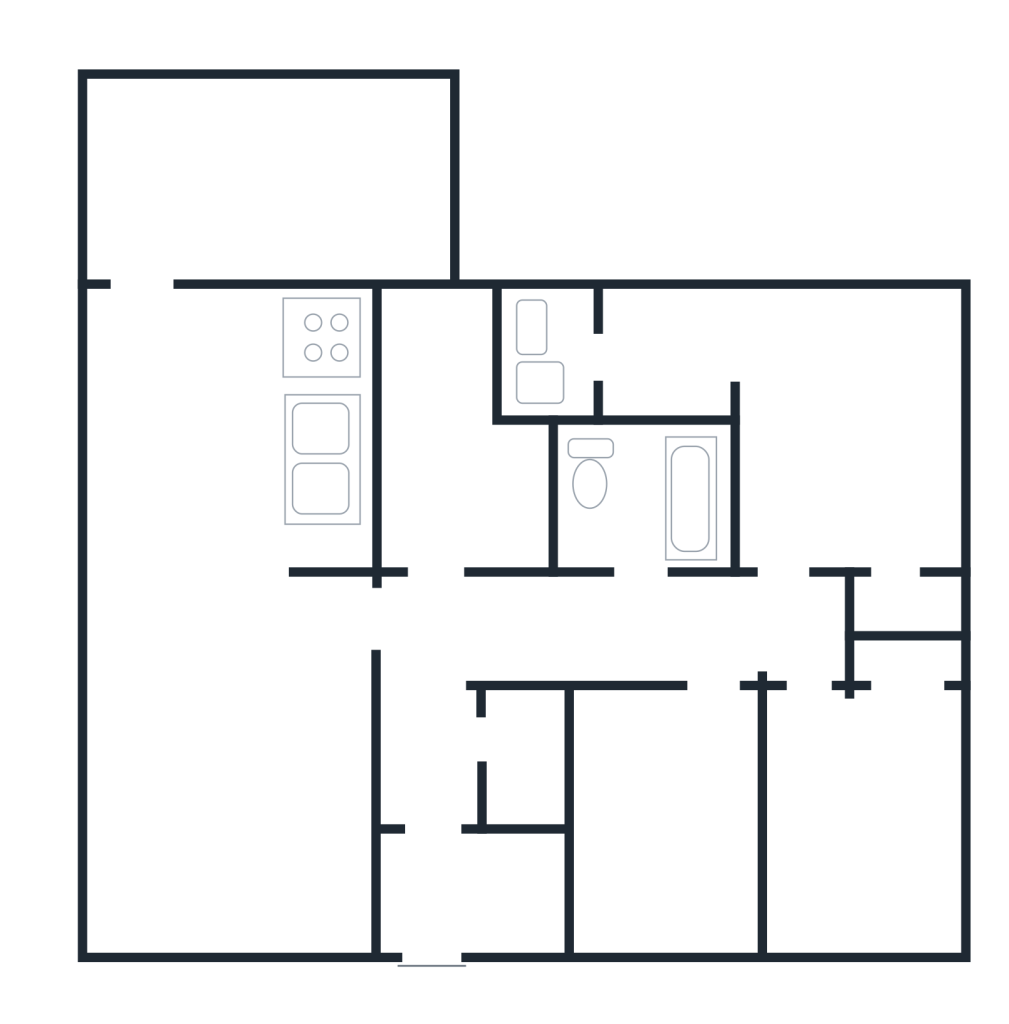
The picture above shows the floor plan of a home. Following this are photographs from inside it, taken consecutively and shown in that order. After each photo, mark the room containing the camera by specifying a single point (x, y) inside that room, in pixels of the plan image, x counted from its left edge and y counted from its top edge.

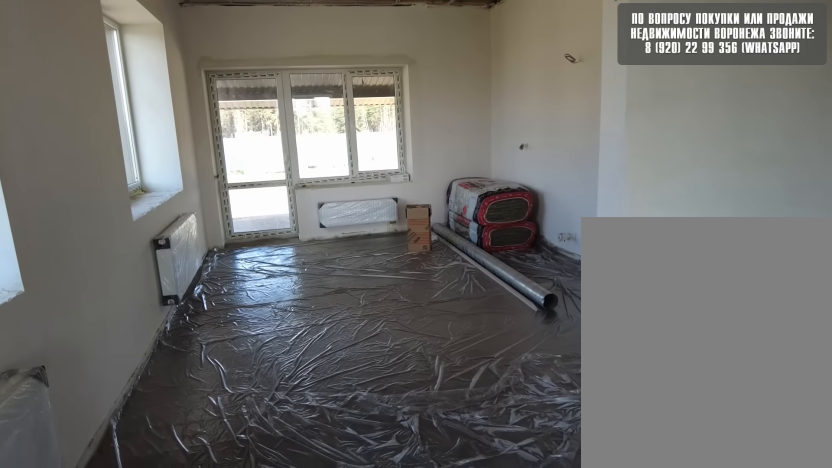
(215, 571)
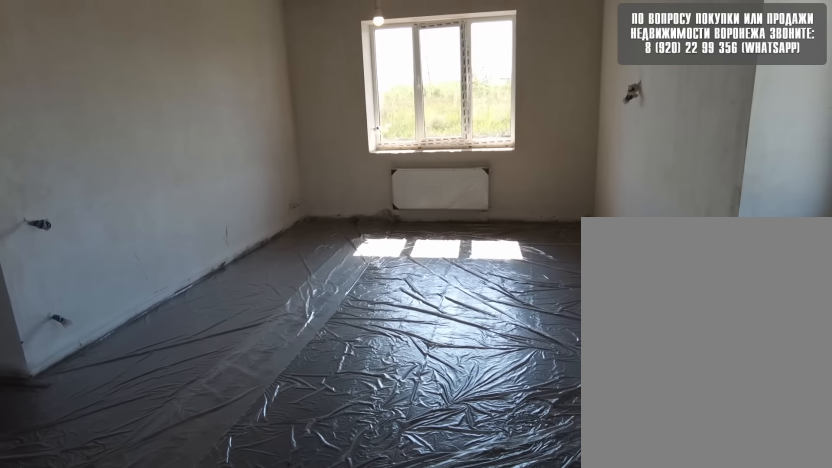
(216, 571)
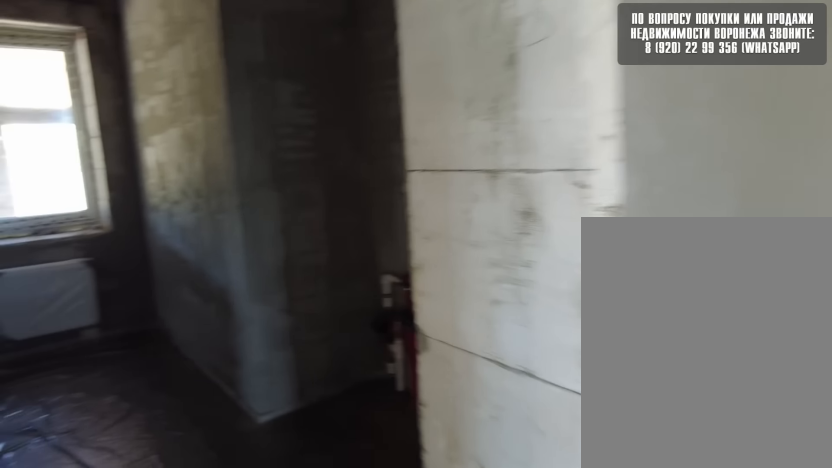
(449, 614)
